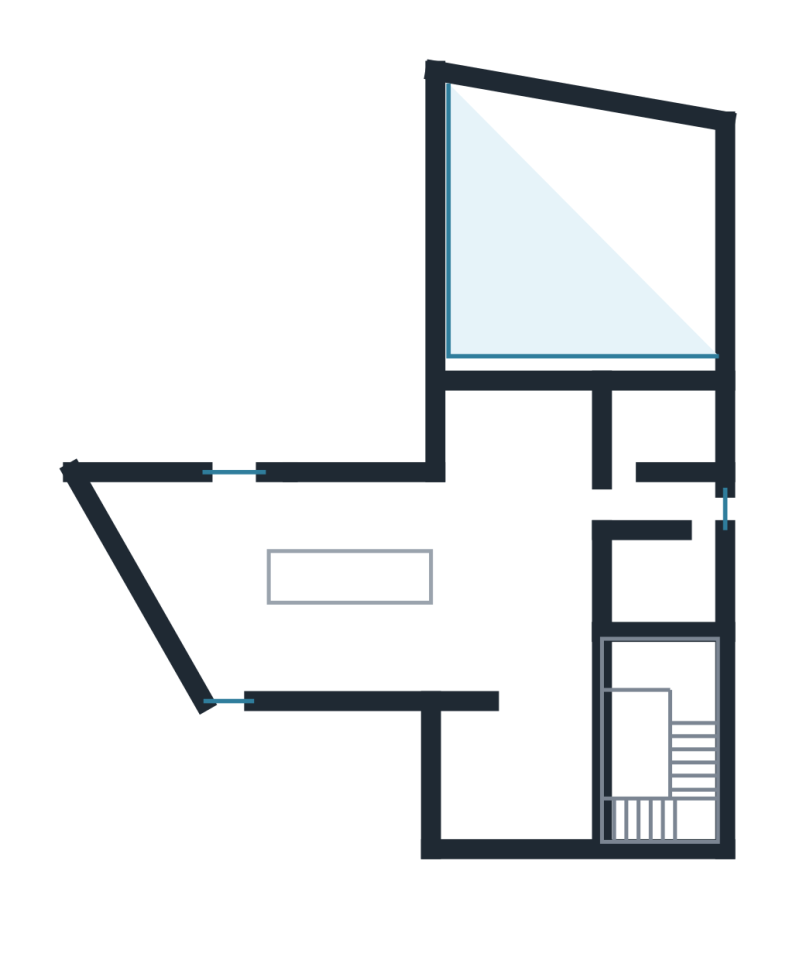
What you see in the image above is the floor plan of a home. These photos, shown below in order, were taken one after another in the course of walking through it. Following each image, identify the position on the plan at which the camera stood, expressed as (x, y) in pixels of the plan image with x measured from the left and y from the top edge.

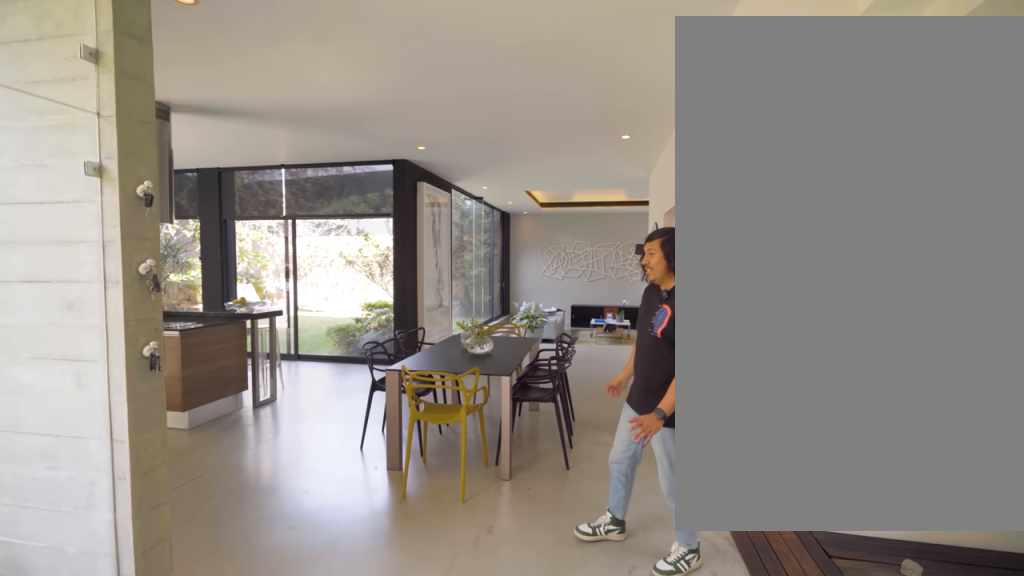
(554, 762)
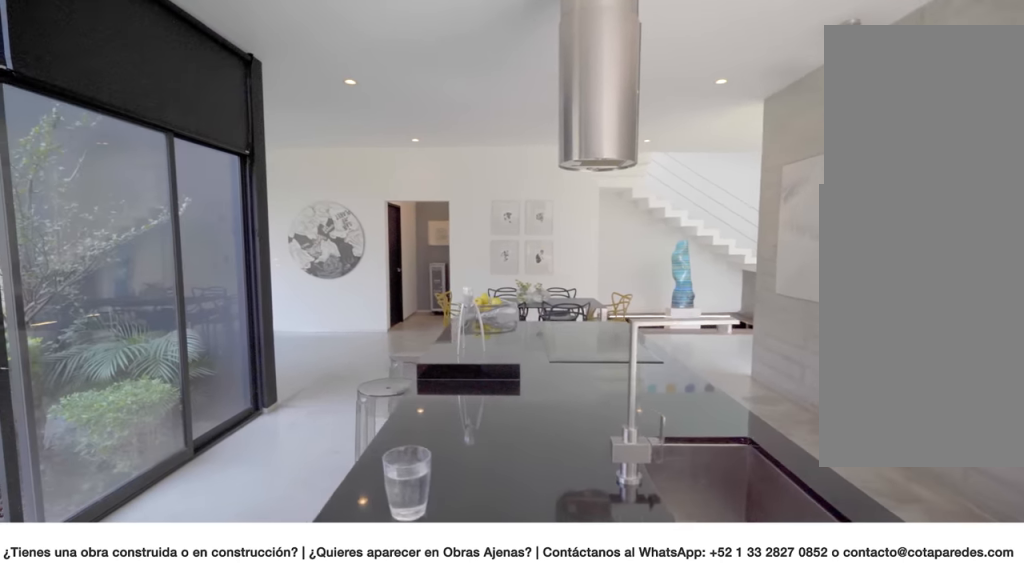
(234, 577)
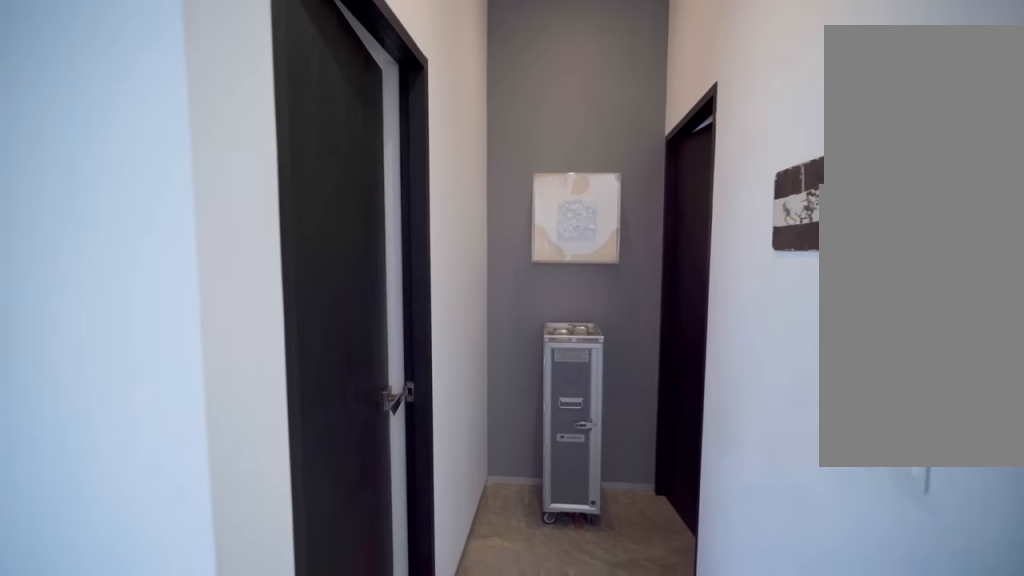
(672, 499)
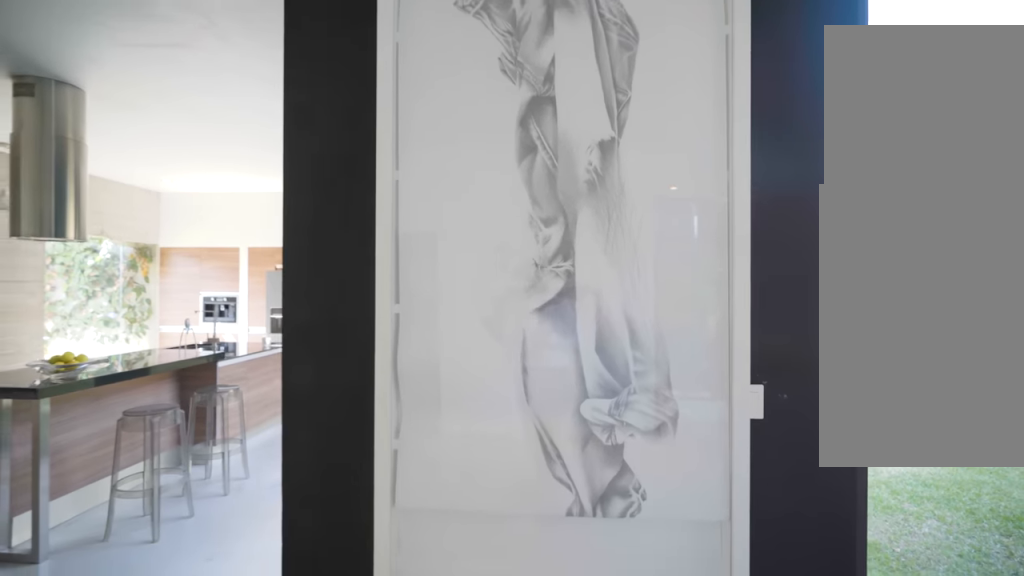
(505, 448)
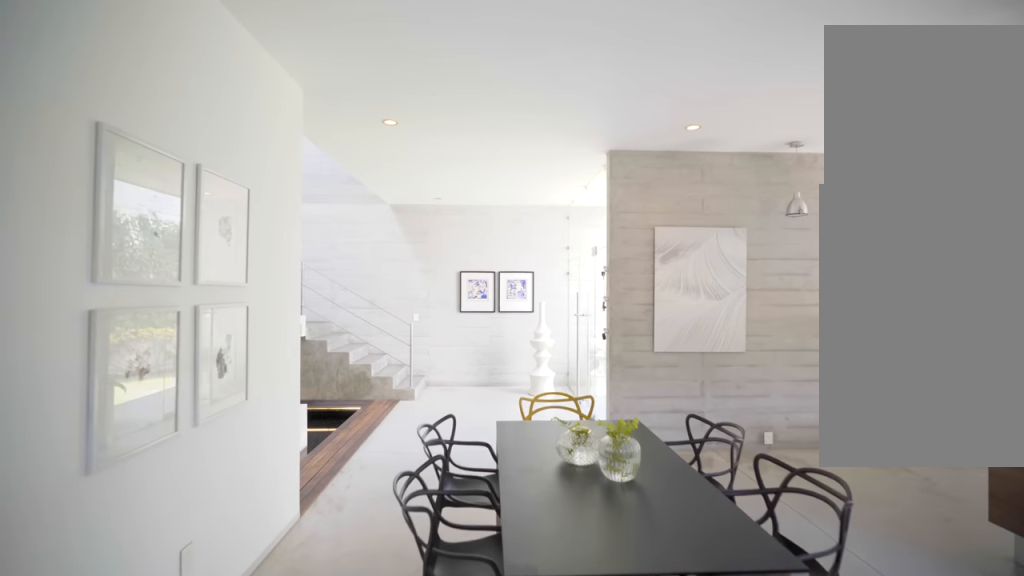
(505, 446)
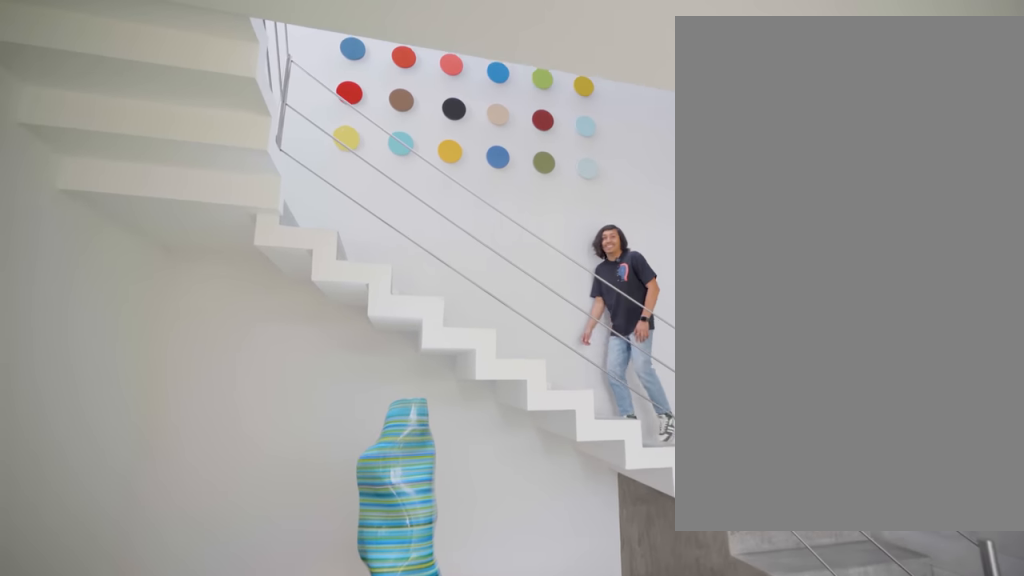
(563, 726)
